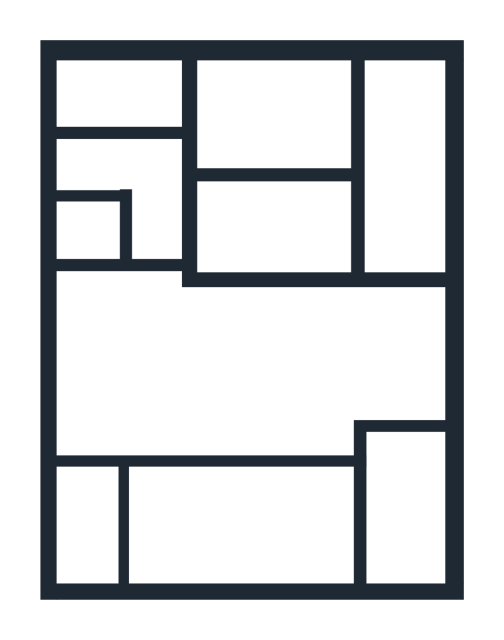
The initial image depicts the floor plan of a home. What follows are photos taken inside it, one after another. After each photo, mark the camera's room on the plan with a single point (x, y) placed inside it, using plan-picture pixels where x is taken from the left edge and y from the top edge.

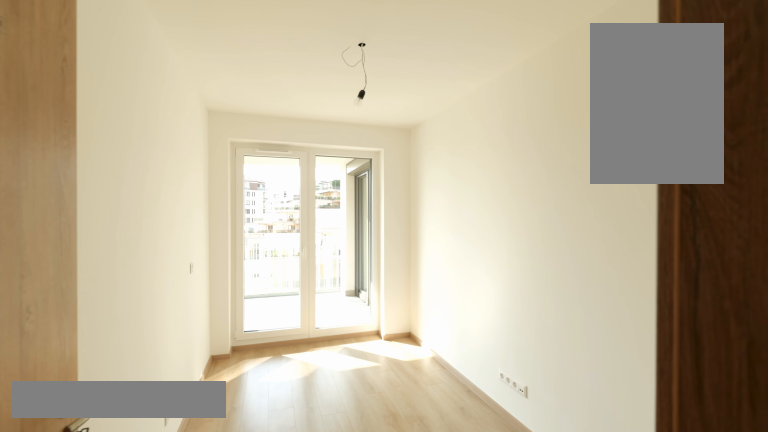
(255, 214)
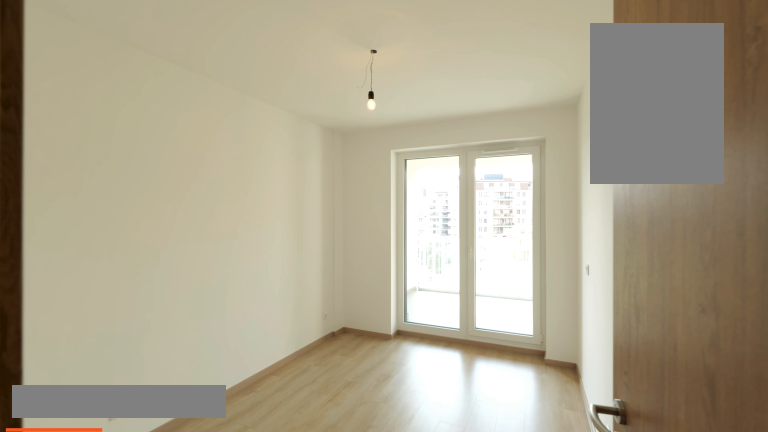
(237, 128)
